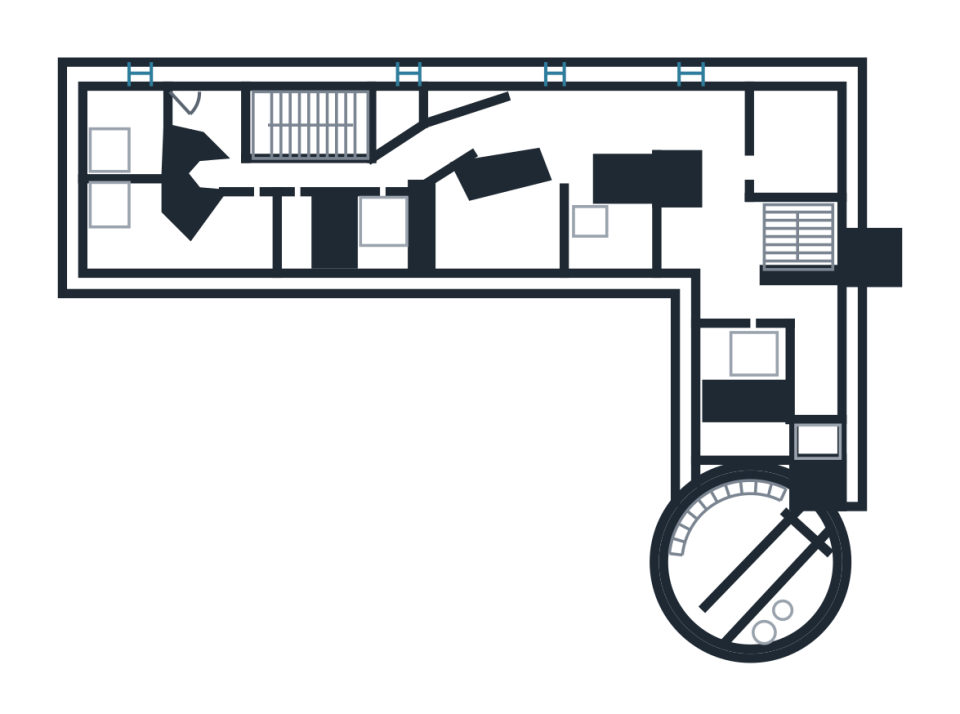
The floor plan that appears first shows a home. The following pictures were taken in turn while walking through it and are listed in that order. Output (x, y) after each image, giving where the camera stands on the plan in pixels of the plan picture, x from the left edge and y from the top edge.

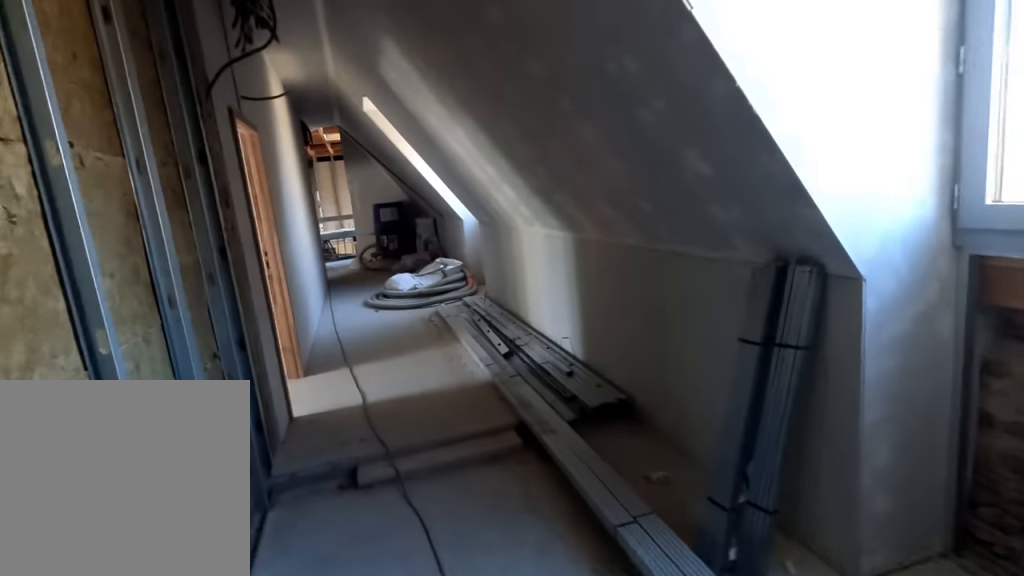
(697, 126)
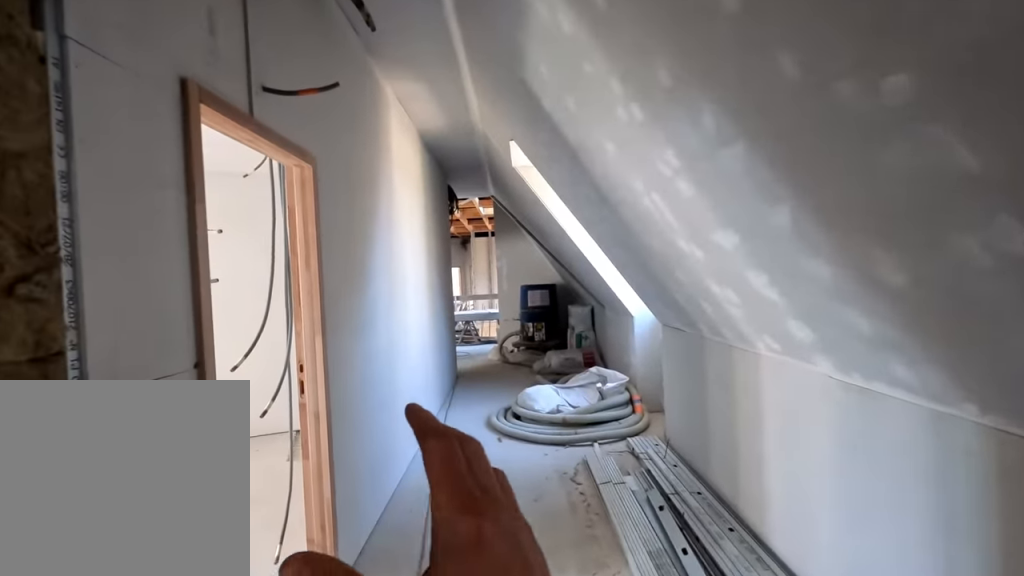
(655, 126)
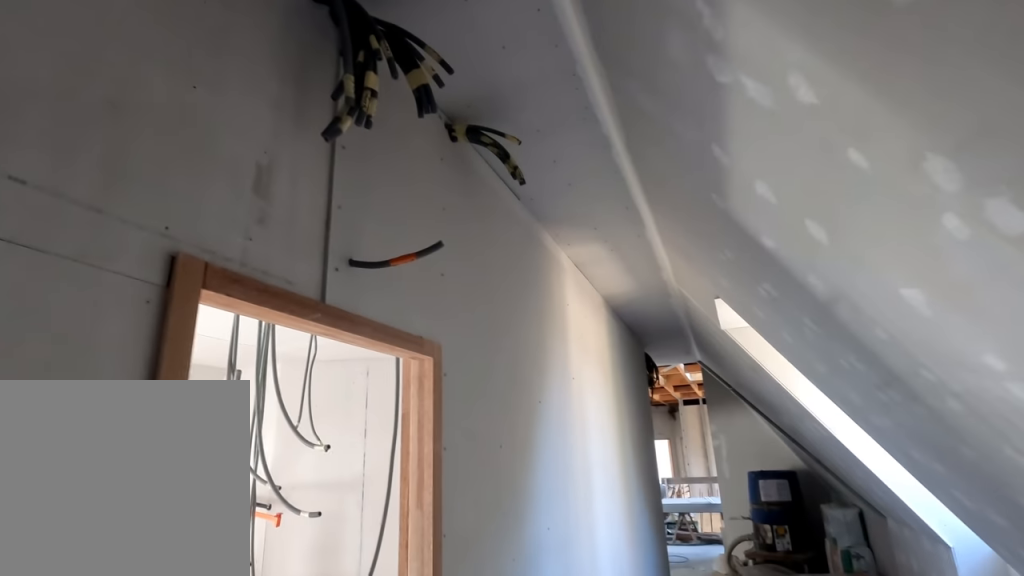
(627, 126)
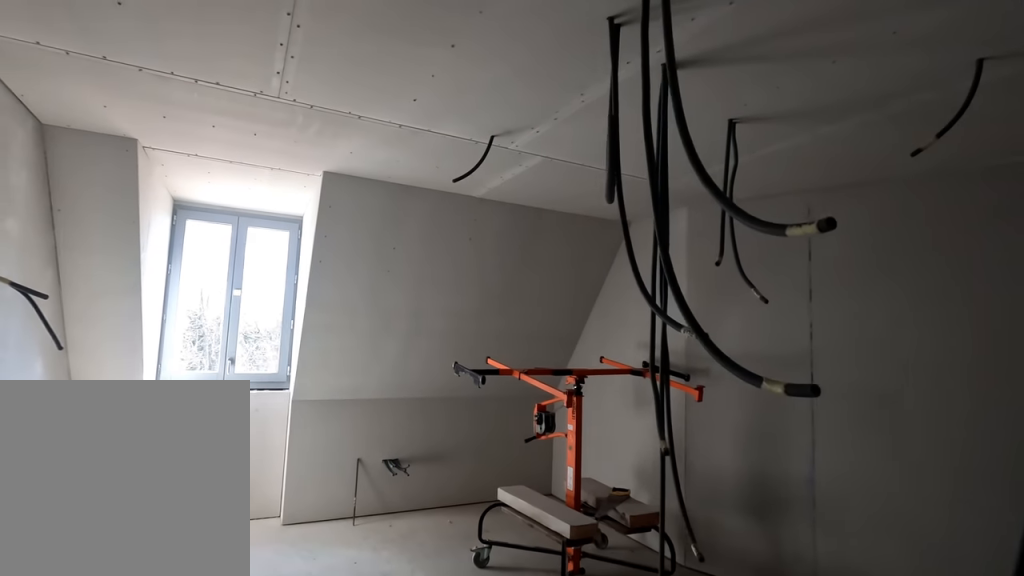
(630, 149)
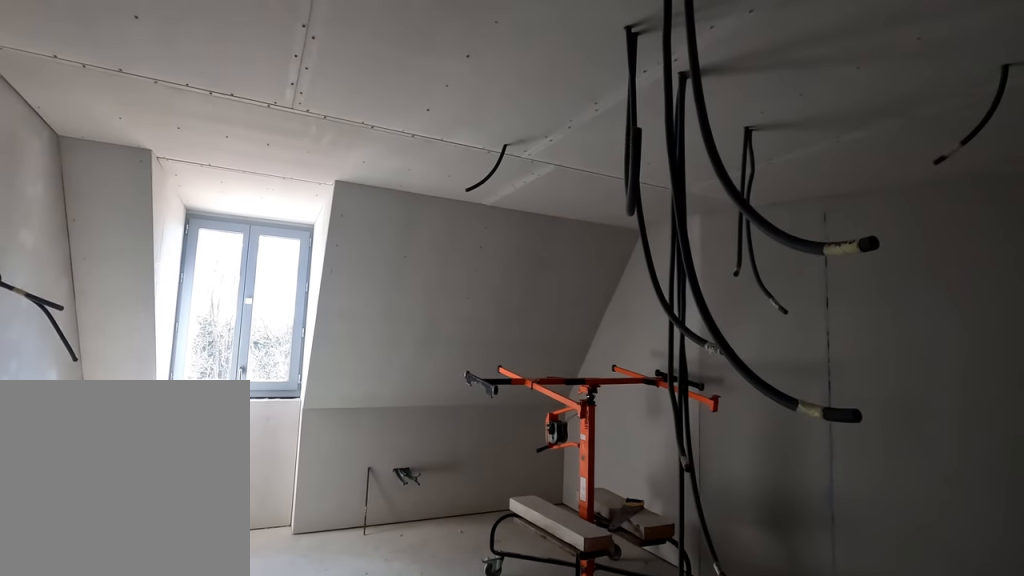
(632, 149)
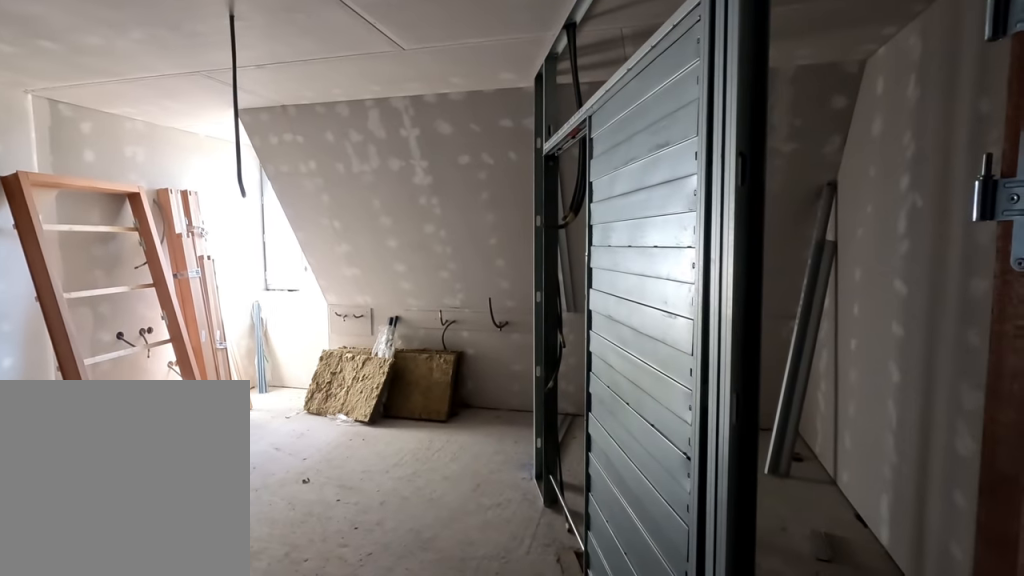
(458, 152)
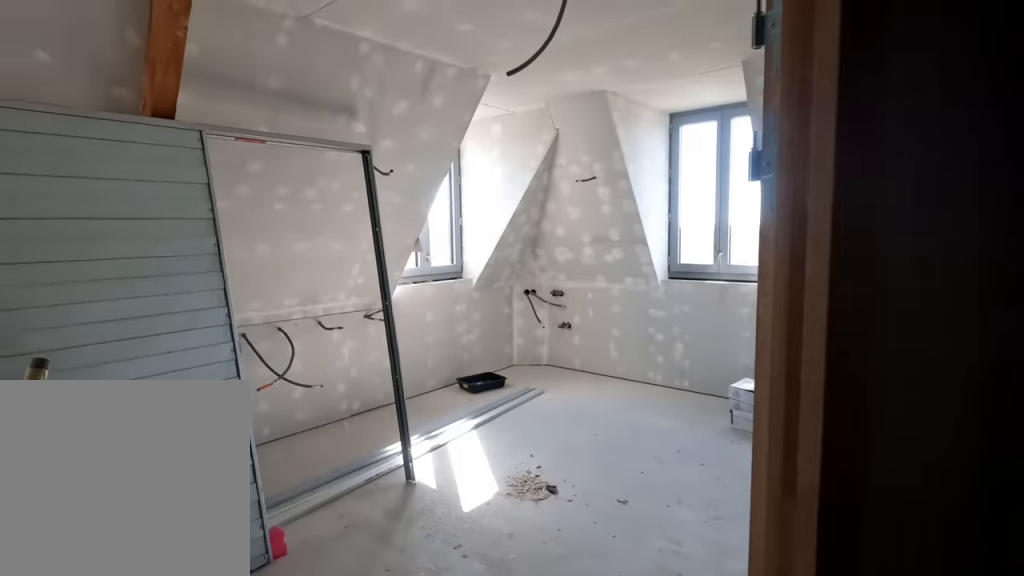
(203, 182)
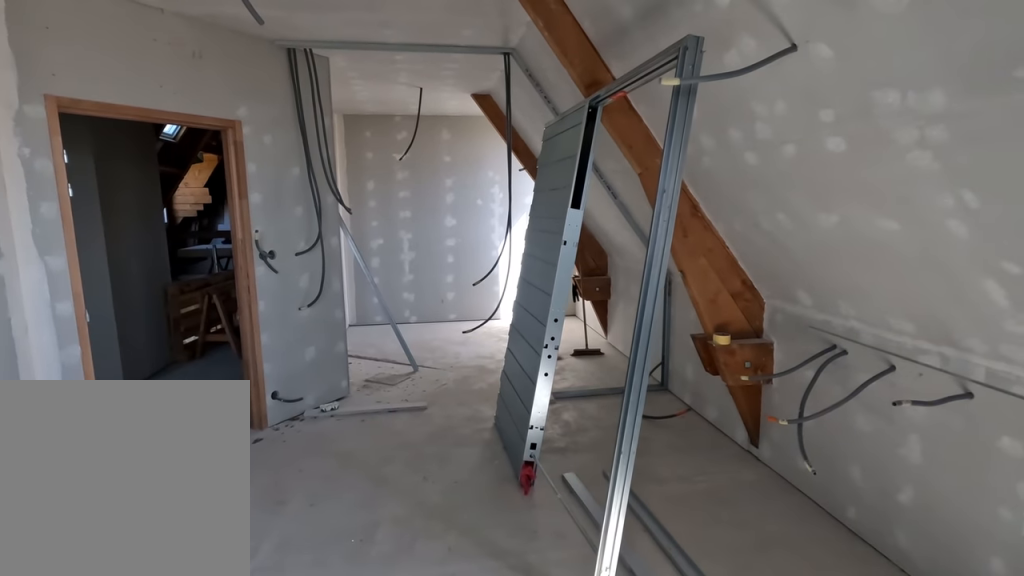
(123, 226)
